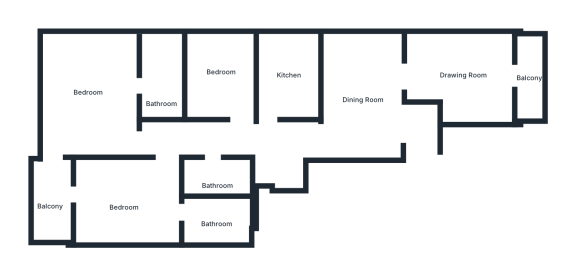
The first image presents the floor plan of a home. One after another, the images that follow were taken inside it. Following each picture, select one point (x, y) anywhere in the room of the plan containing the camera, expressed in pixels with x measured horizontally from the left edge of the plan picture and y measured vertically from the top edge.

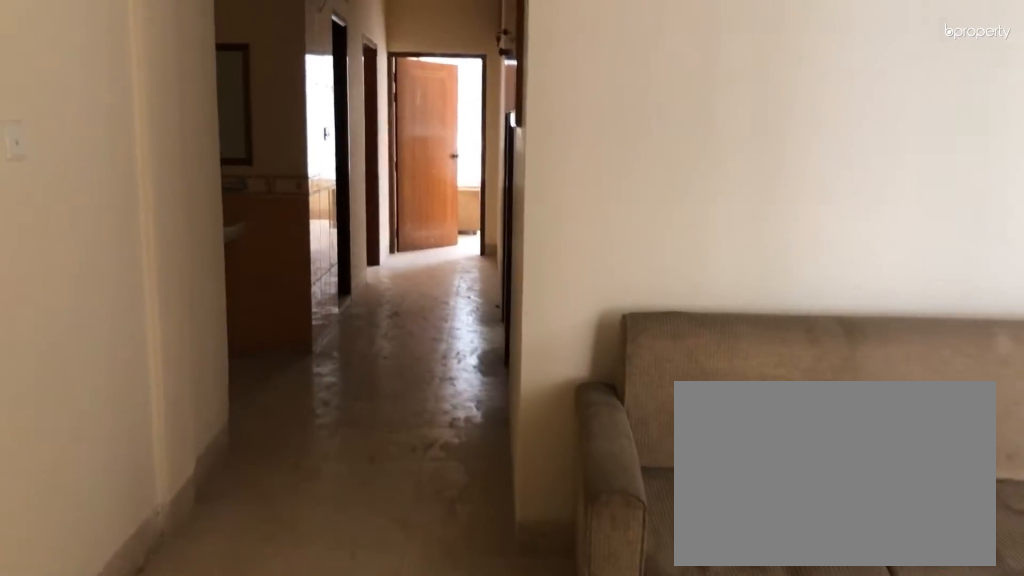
(366, 98)
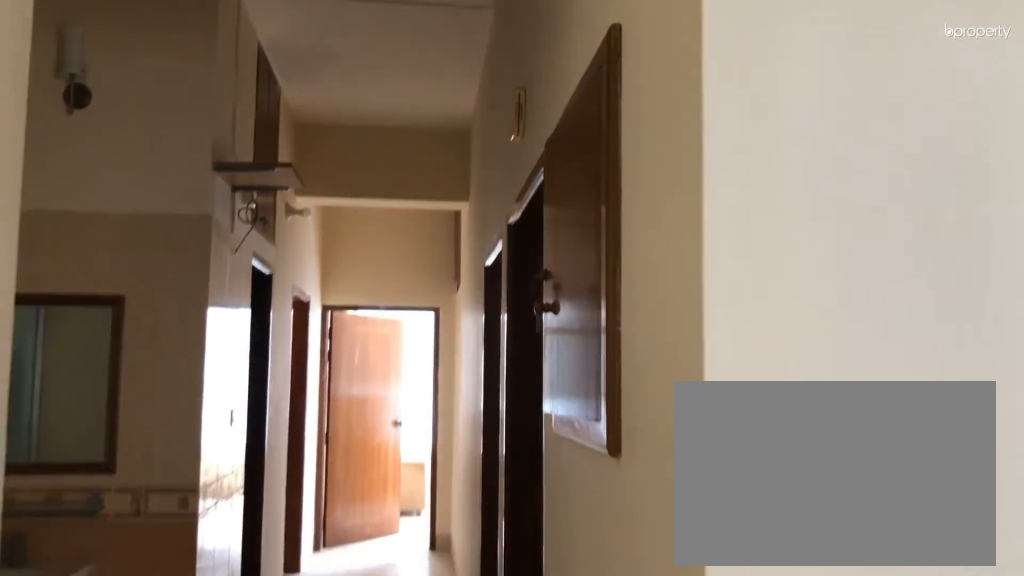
(366, 98)
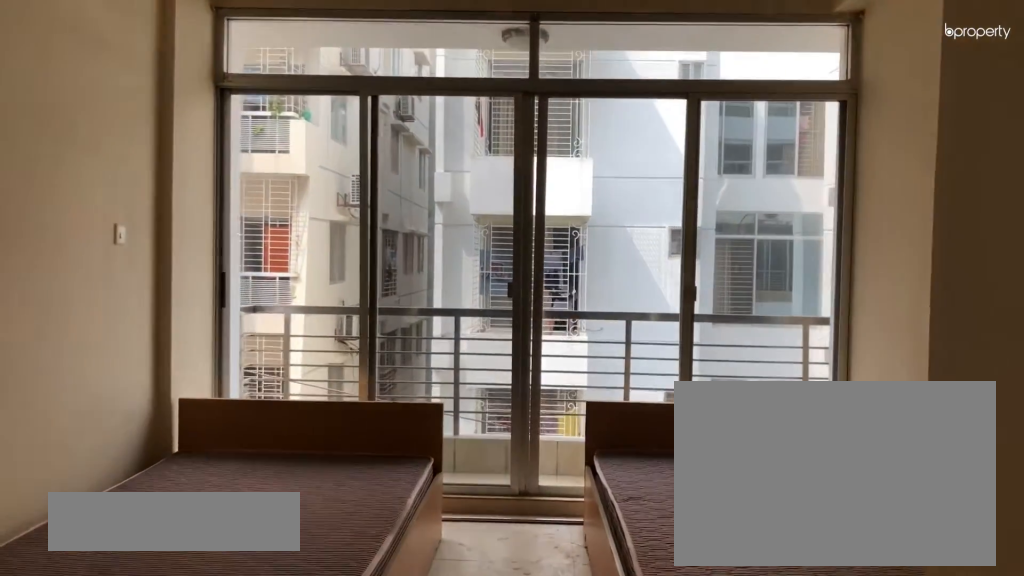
(467, 76)
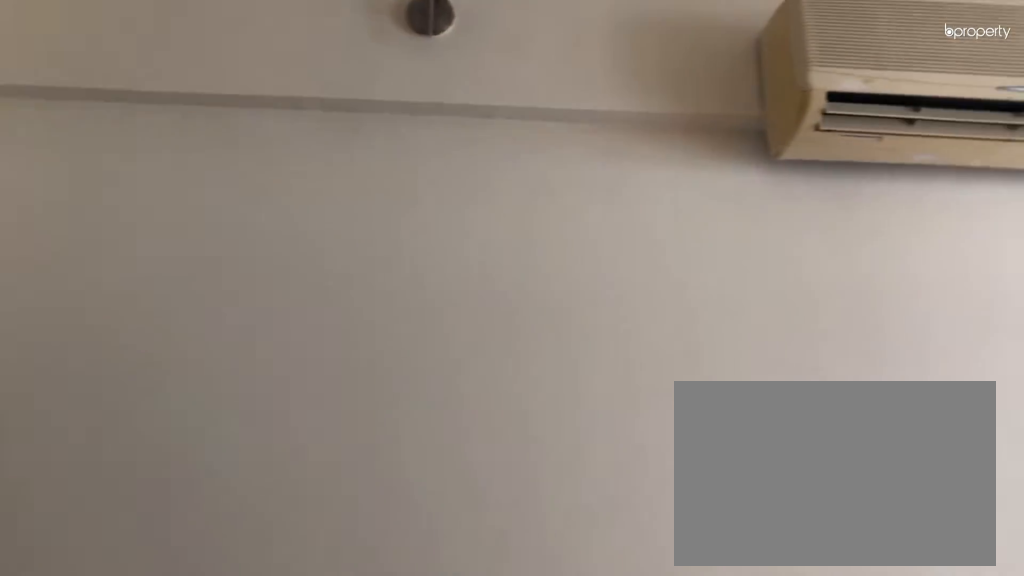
(467, 76)
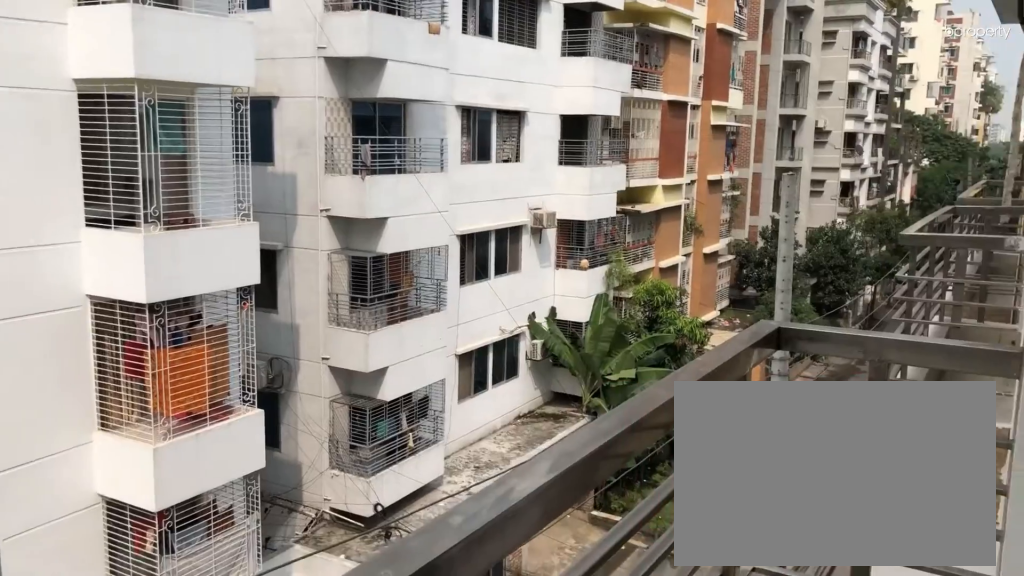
(531, 86)
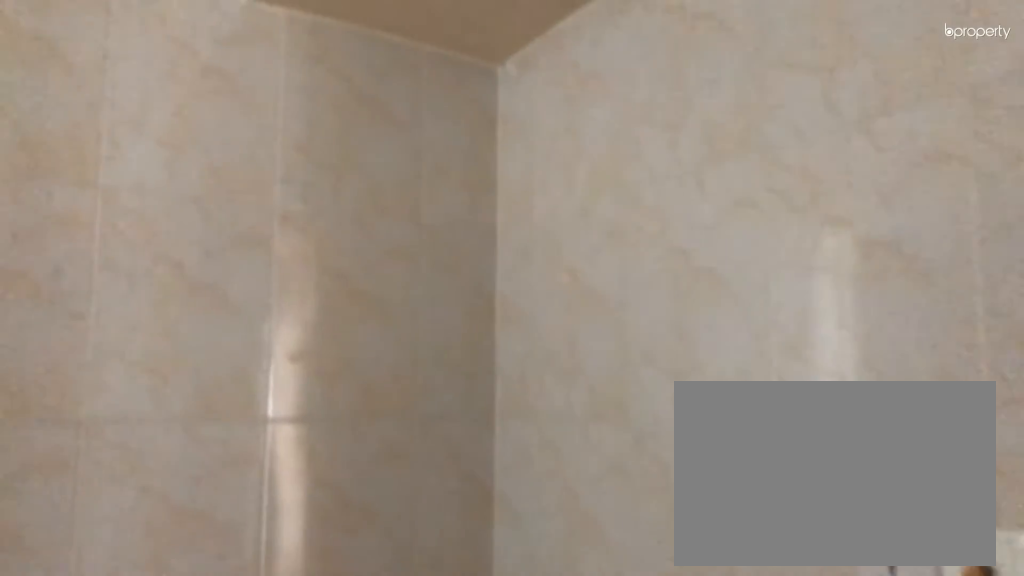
(292, 77)
